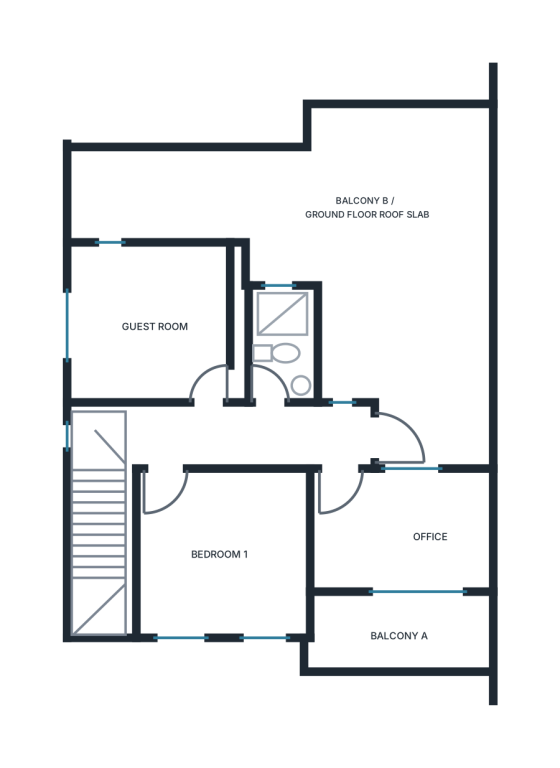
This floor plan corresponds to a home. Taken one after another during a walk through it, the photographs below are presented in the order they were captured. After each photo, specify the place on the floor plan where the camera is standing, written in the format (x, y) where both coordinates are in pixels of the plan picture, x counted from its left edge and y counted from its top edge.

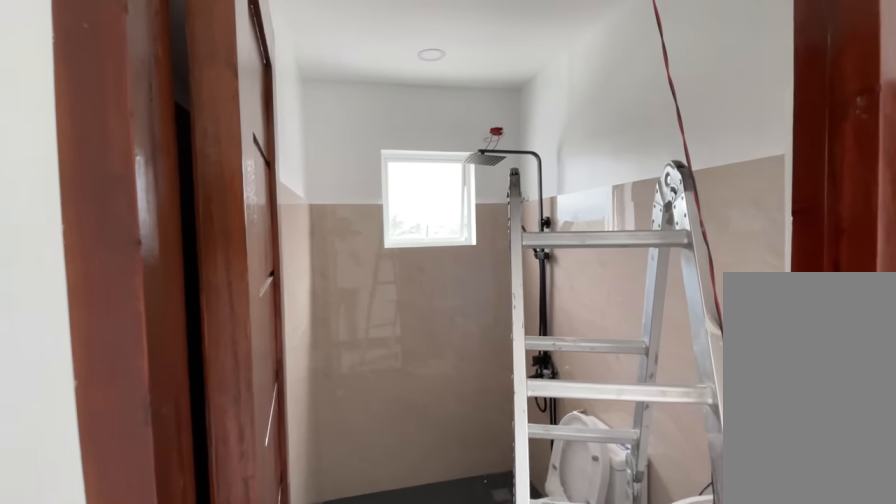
(278, 418)
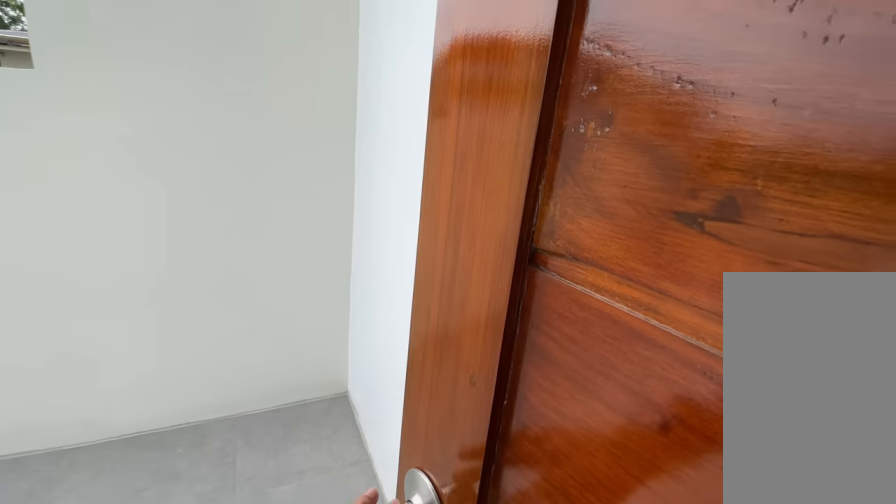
(448, 392)
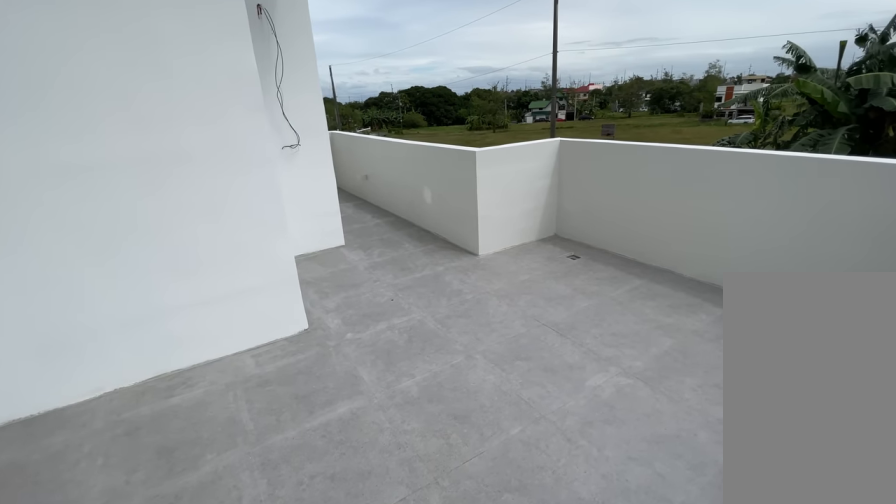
(448, 378)
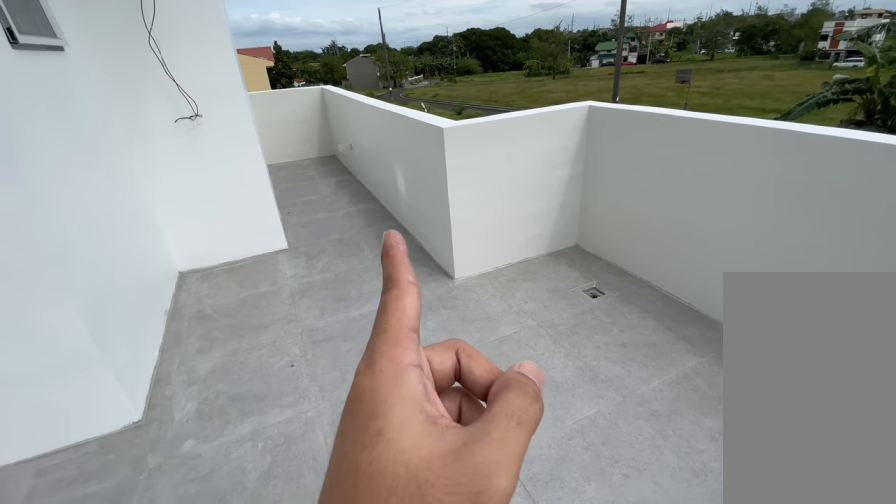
(396, 242)
